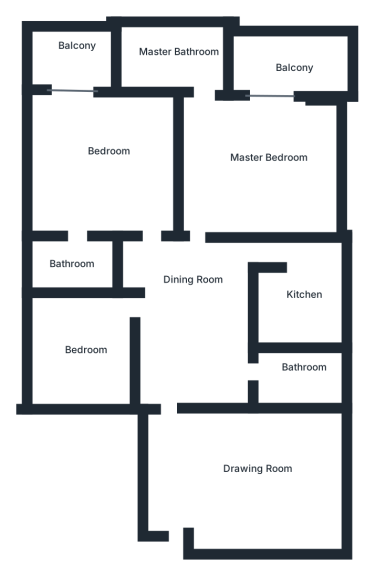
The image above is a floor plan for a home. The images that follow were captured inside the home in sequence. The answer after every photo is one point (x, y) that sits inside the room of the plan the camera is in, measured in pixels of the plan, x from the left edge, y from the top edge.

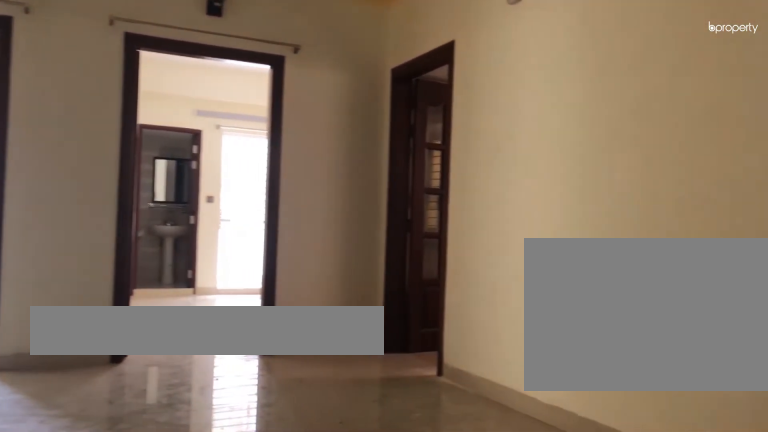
(192, 365)
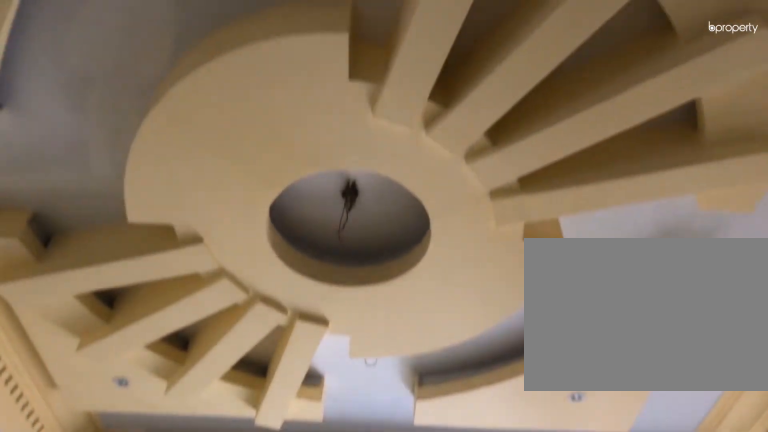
(192, 365)
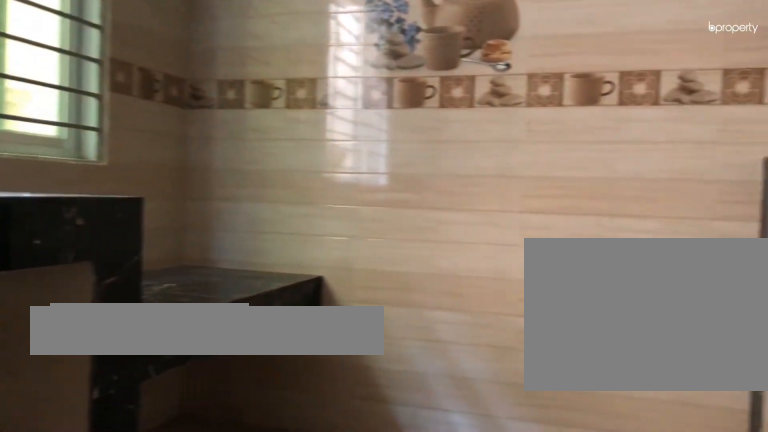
(303, 308)
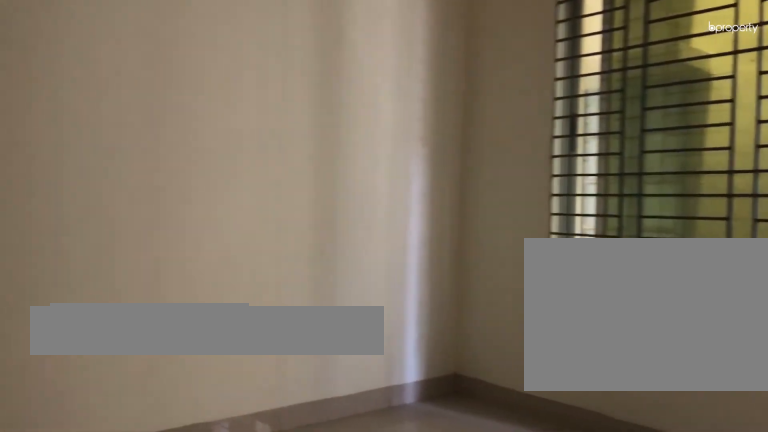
(77, 348)
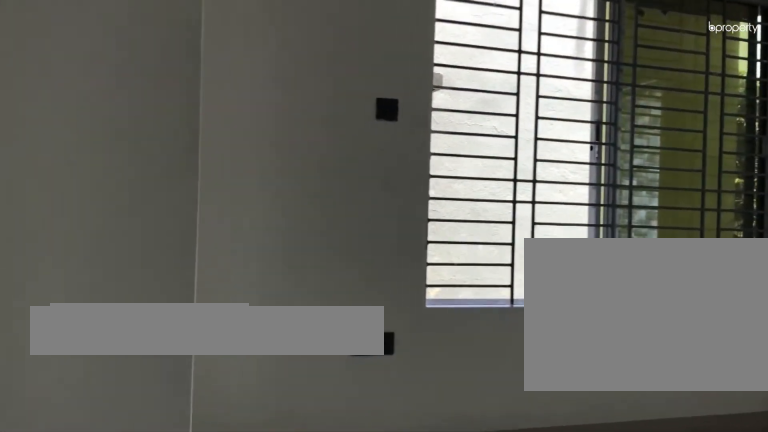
(85, 165)
